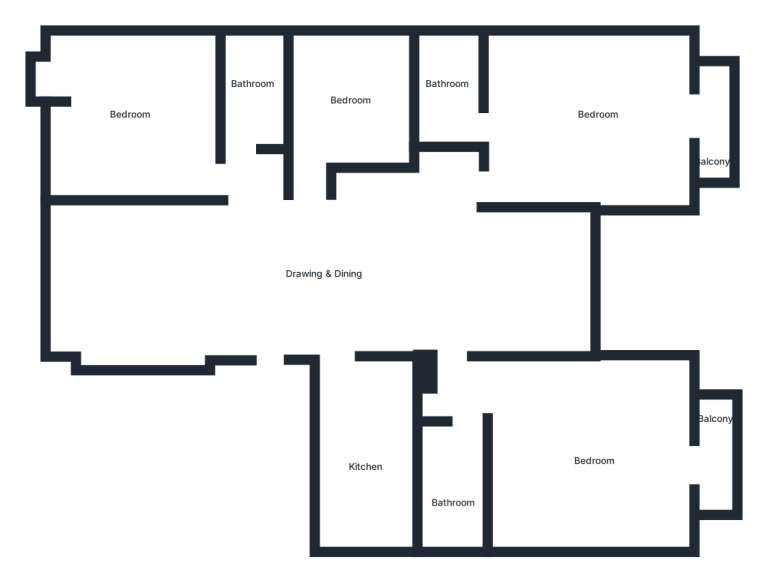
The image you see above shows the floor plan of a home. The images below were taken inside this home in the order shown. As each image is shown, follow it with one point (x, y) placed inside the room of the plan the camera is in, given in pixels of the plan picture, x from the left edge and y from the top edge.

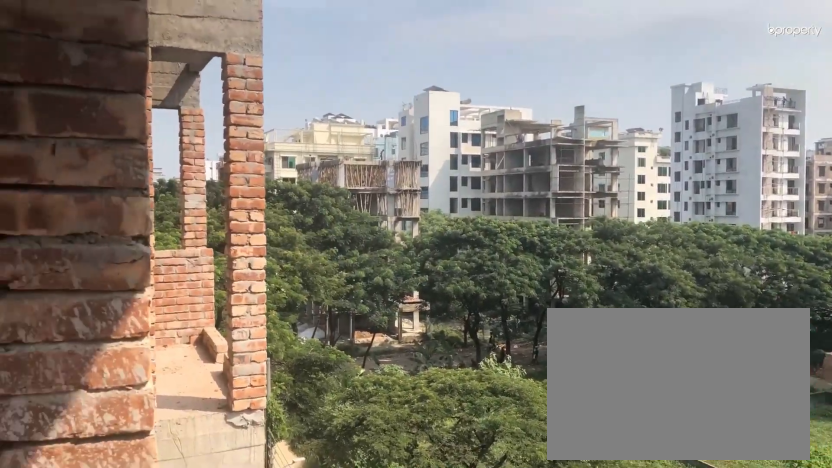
(714, 465)
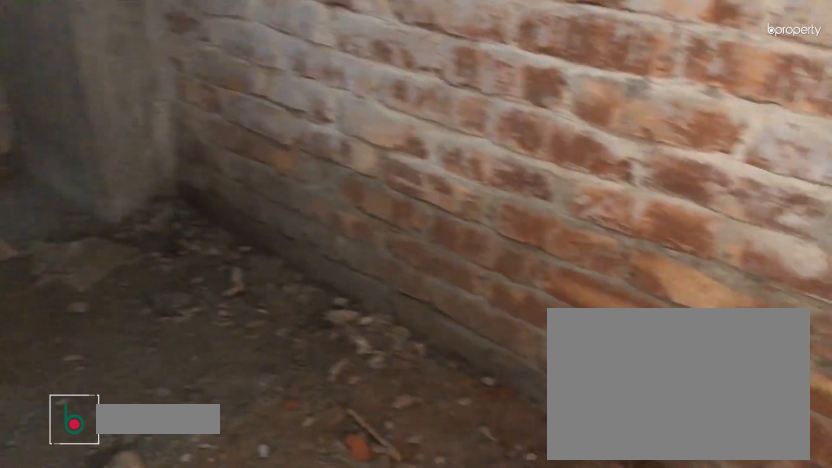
(452, 478)
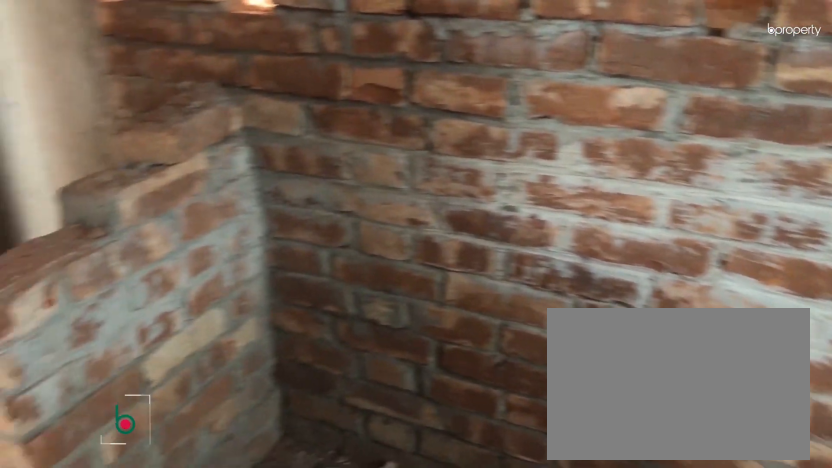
(363, 463)
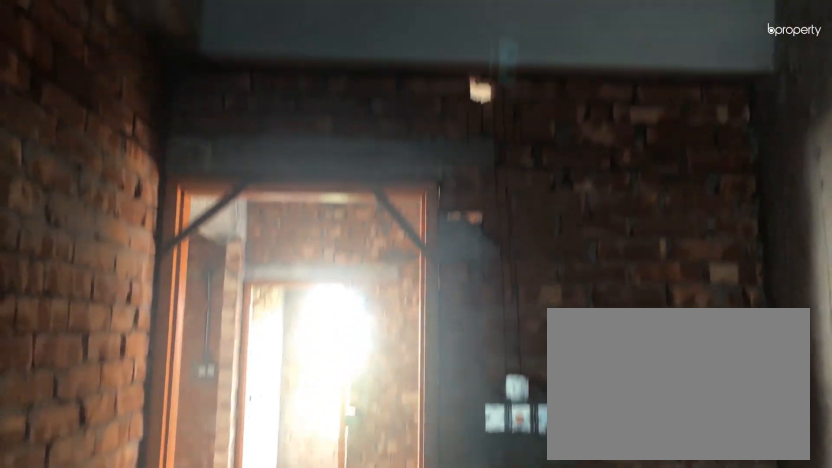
(363, 463)
